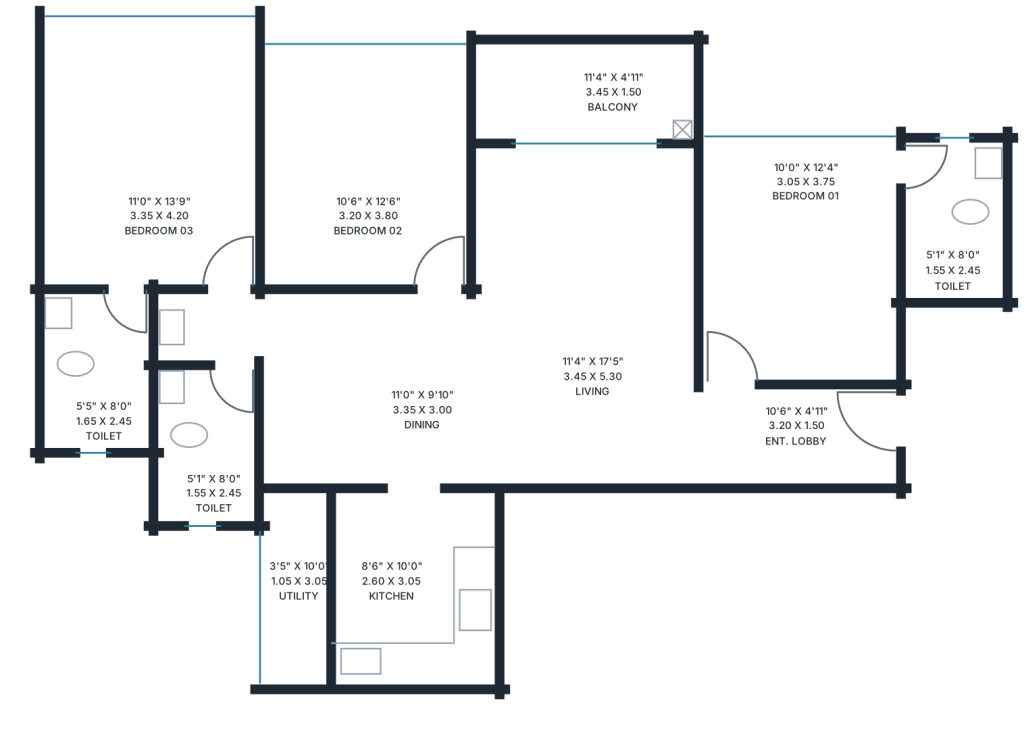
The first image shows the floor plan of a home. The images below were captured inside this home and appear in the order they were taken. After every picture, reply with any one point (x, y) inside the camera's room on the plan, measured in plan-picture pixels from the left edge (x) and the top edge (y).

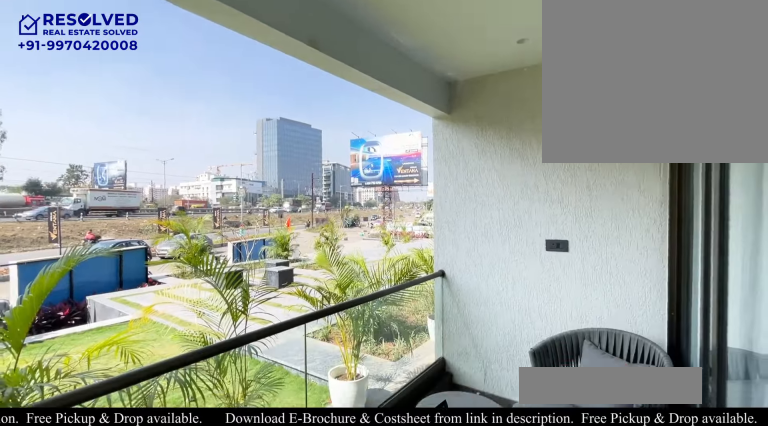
(583, 90)
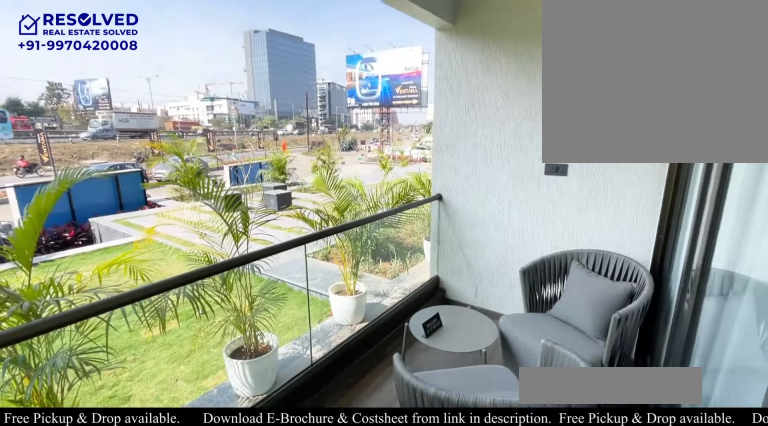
(583, 90)
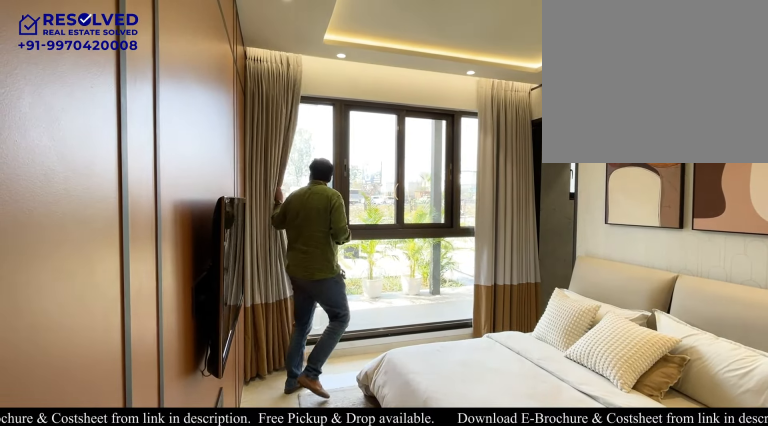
(800, 260)
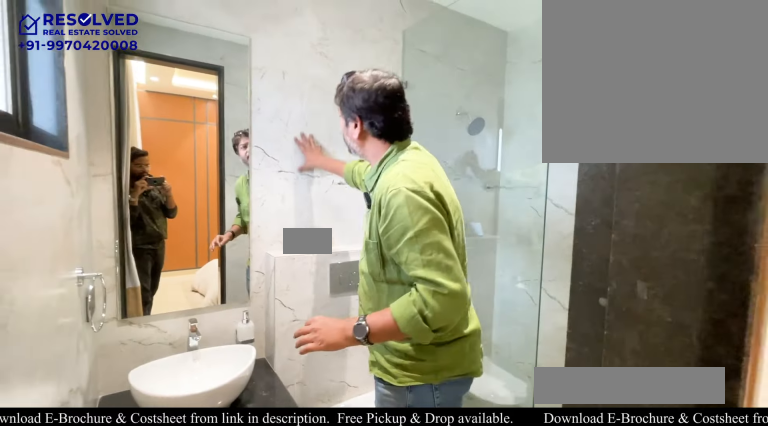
(953, 222)
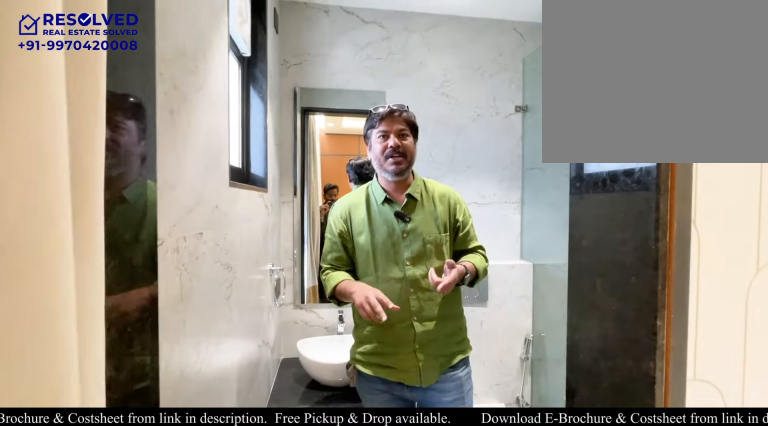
(953, 222)
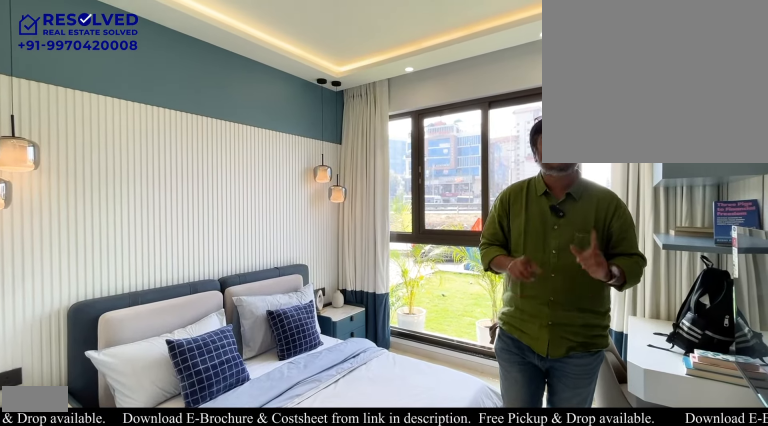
(365, 165)
